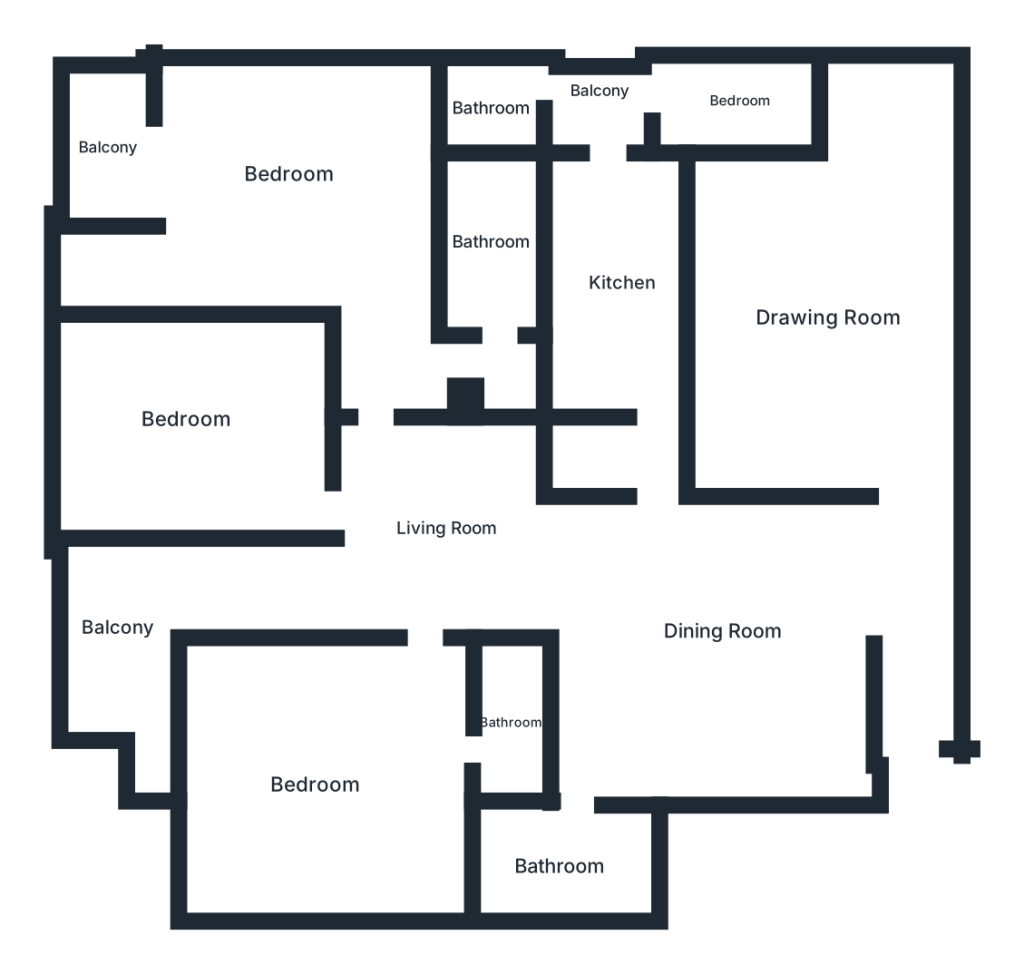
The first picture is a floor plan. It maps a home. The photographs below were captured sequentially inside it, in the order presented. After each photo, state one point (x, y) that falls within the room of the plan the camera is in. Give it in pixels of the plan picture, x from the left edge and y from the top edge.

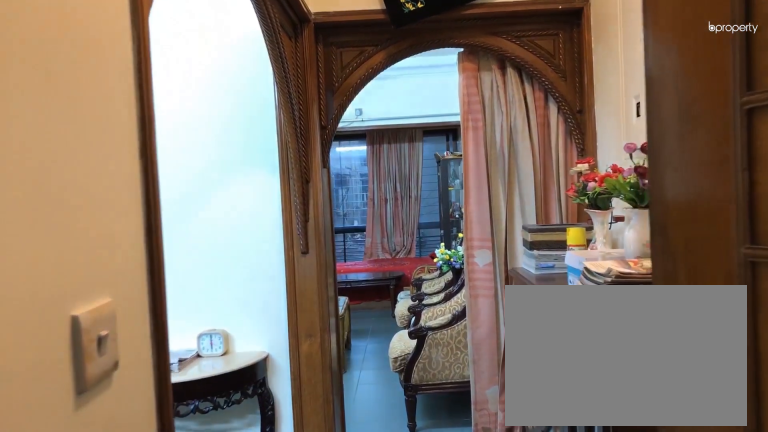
(926, 734)
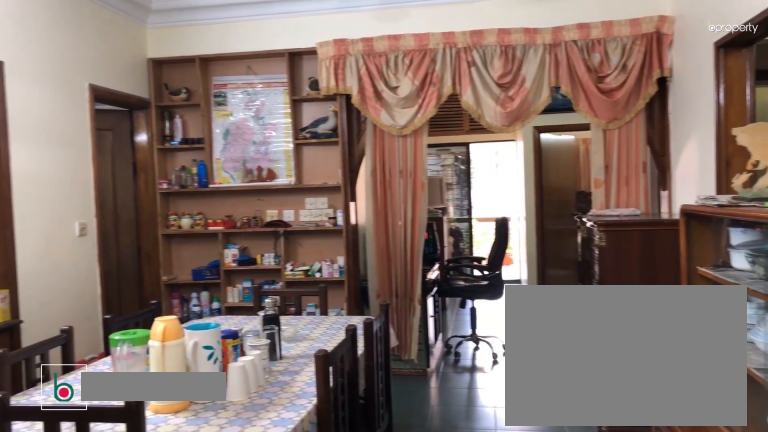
(721, 633)
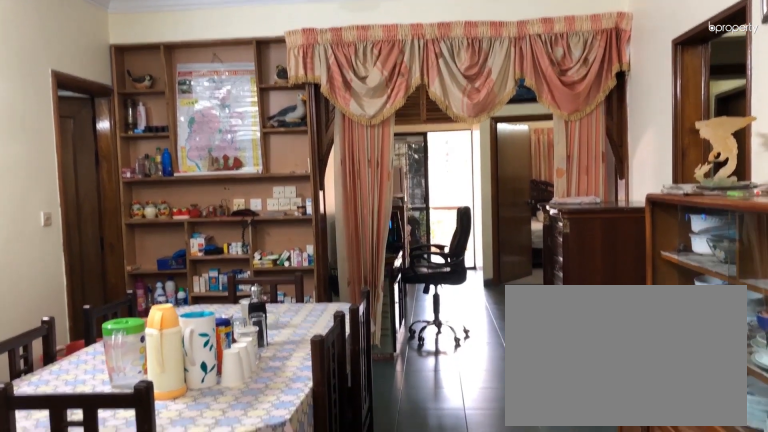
(721, 633)
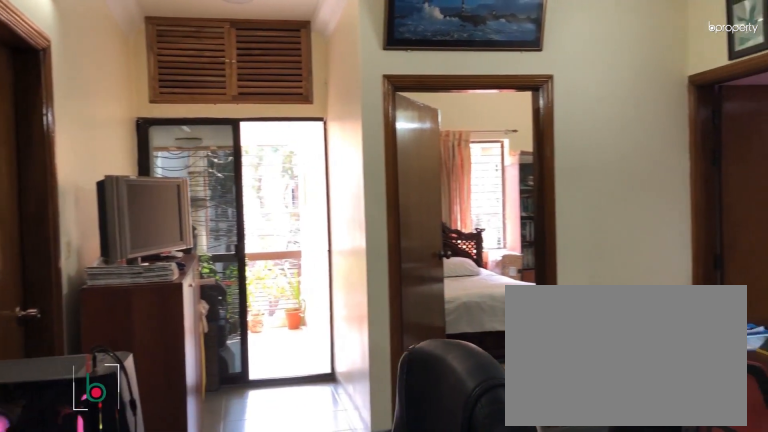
(437, 529)
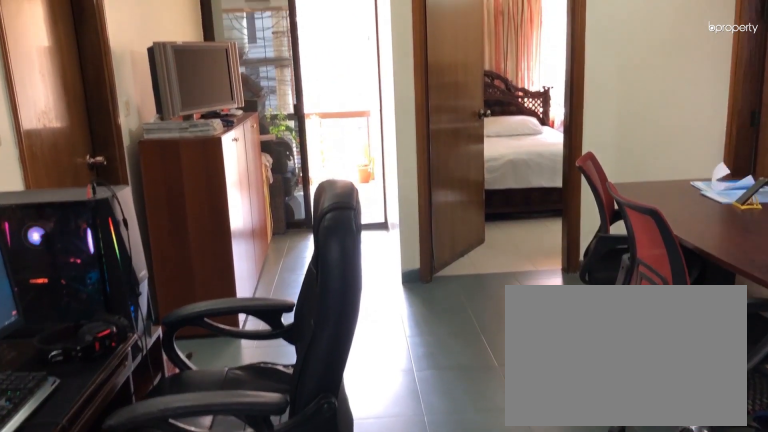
(439, 527)
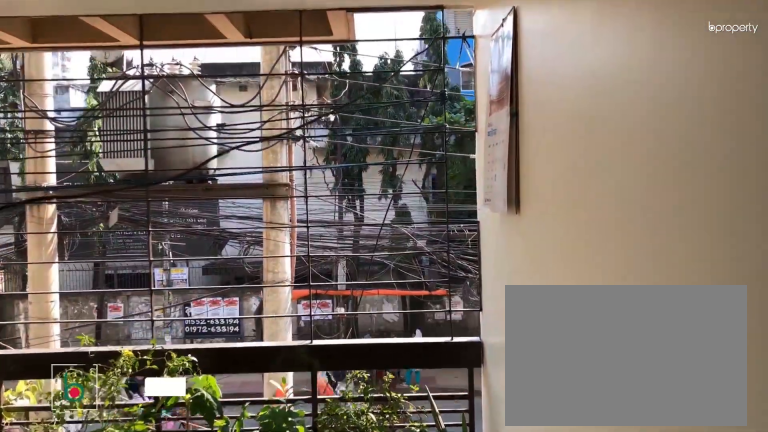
(115, 620)
